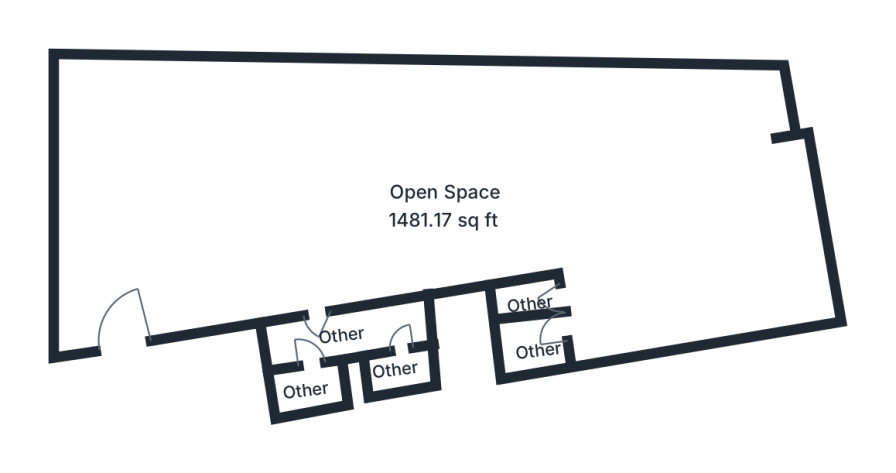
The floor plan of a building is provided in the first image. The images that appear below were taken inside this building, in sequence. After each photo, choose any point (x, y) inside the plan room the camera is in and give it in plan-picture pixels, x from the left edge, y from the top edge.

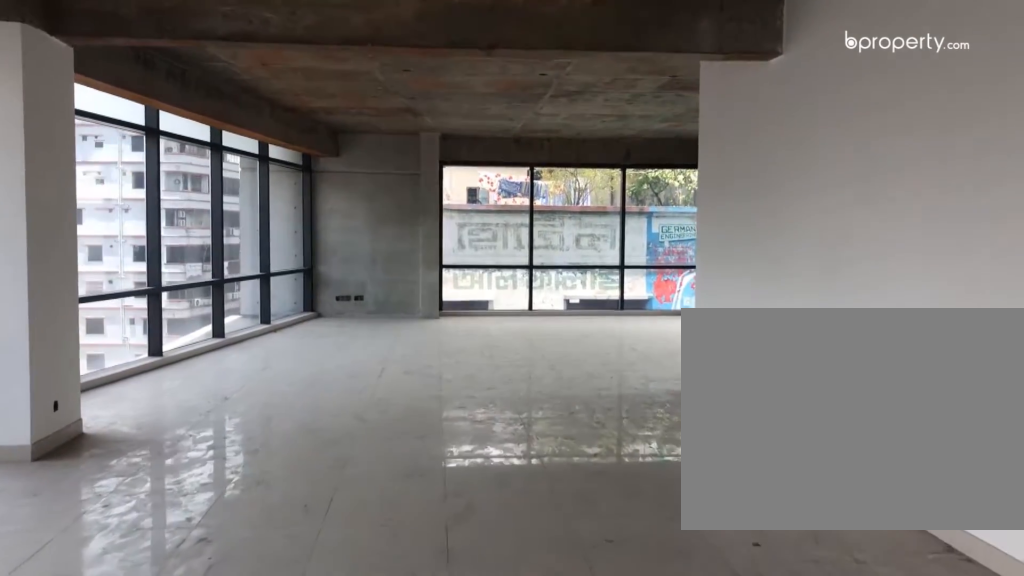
(314, 197)
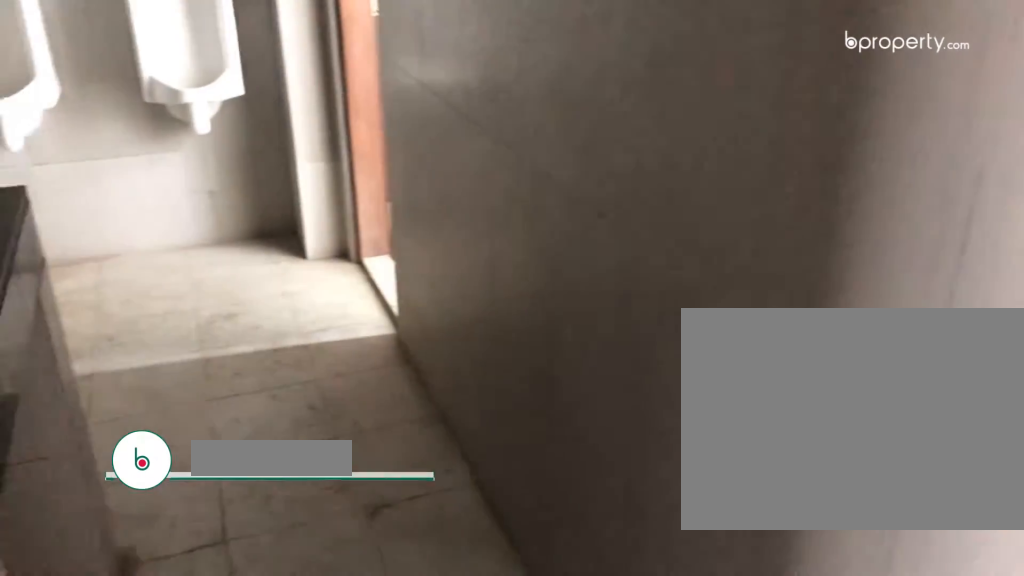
(312, 346)
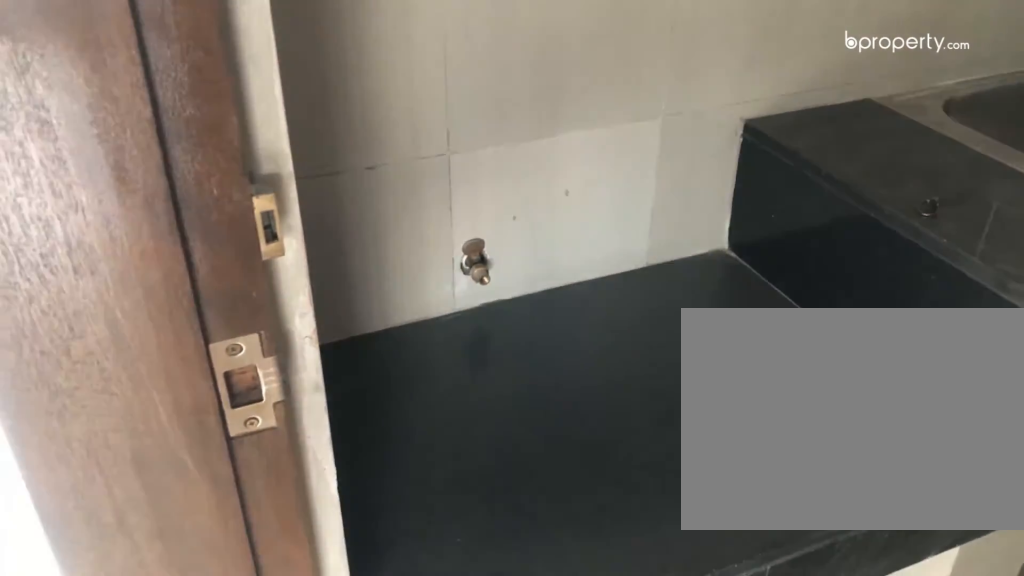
(519, 295)
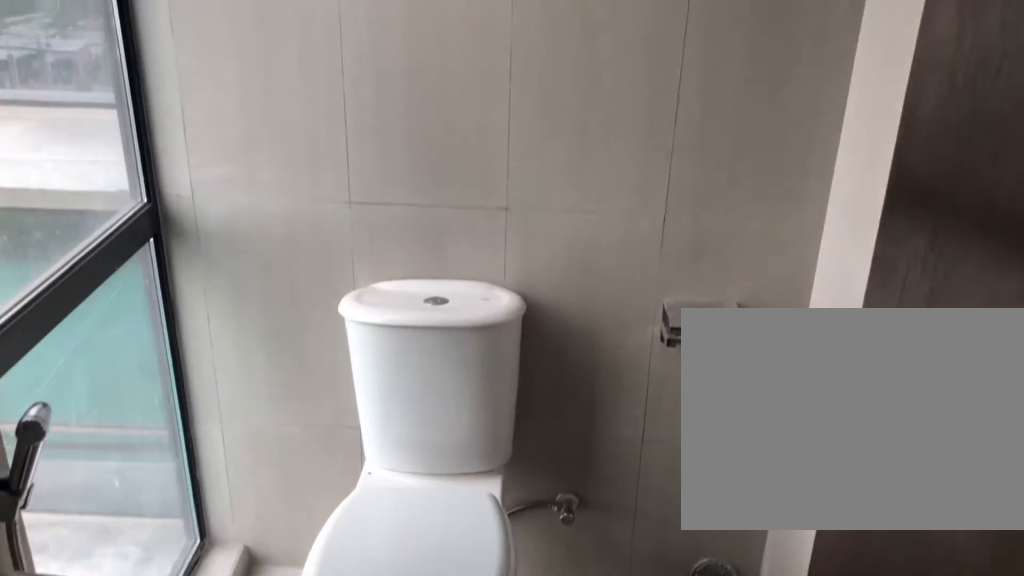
(536, 351)
